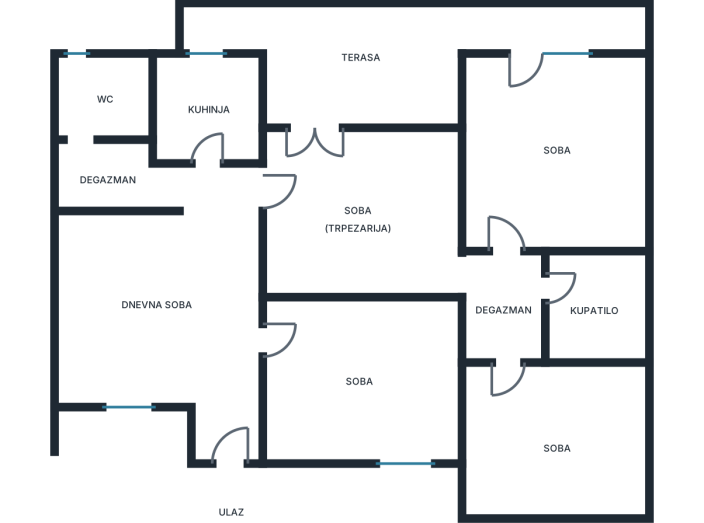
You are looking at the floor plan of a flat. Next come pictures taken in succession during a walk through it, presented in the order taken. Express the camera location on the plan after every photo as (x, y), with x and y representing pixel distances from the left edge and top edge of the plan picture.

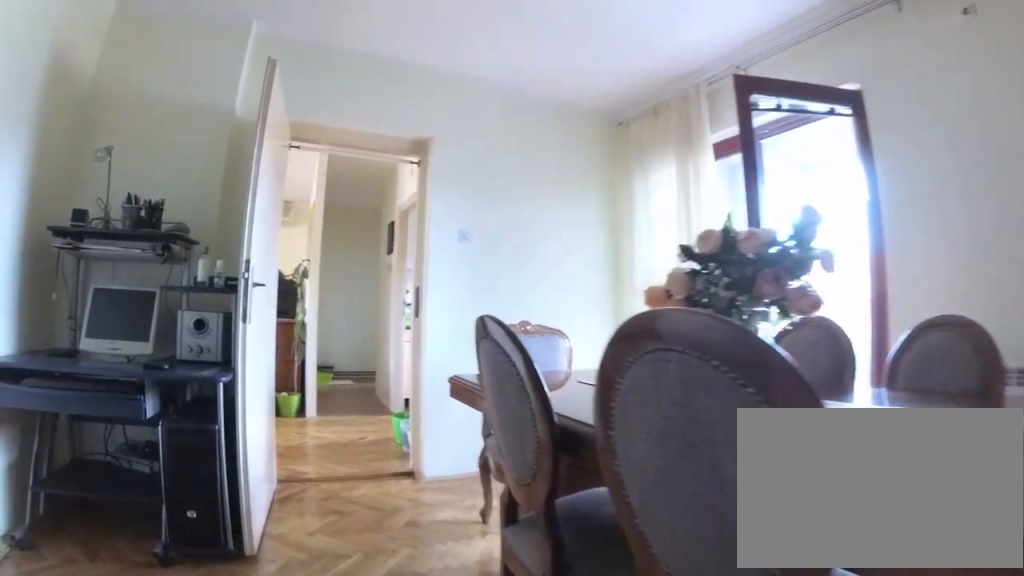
(421, 242)
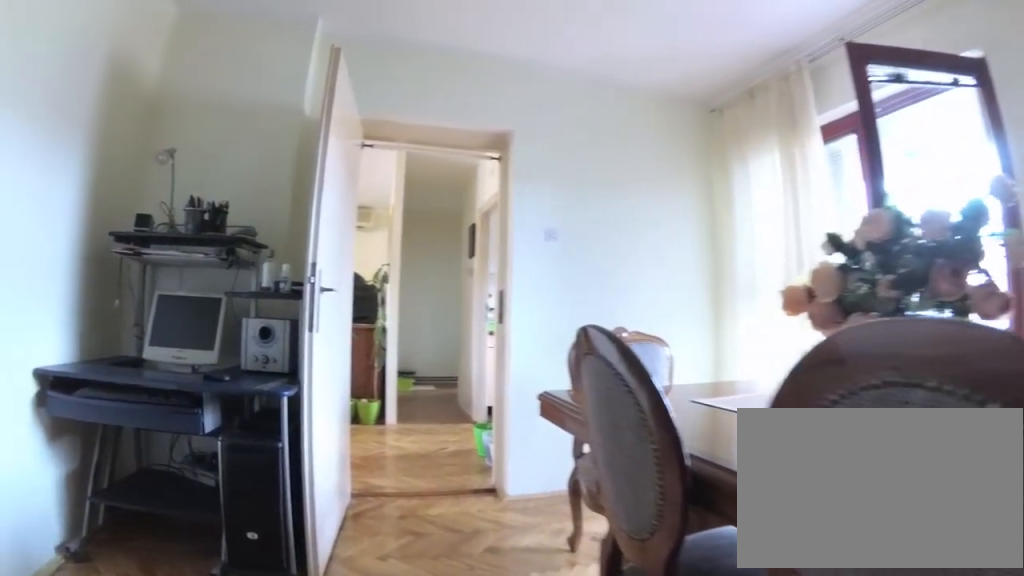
(406, 231)
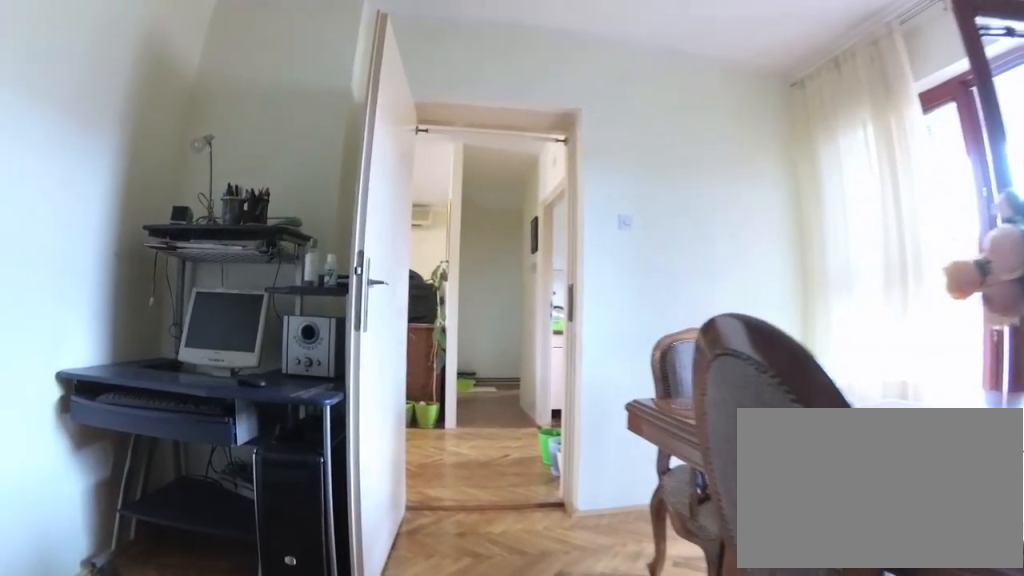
(391, 220)
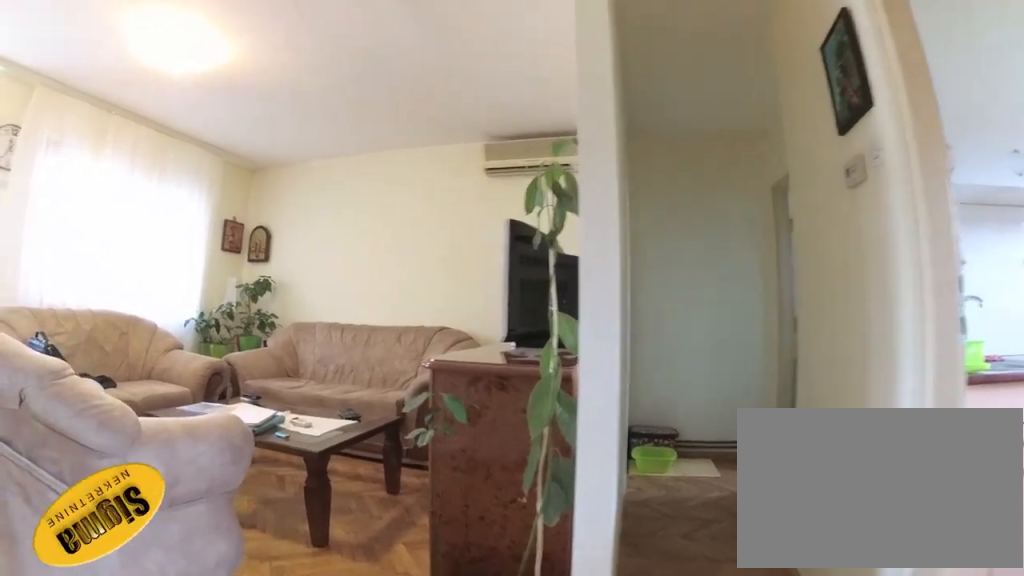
(233, 189)
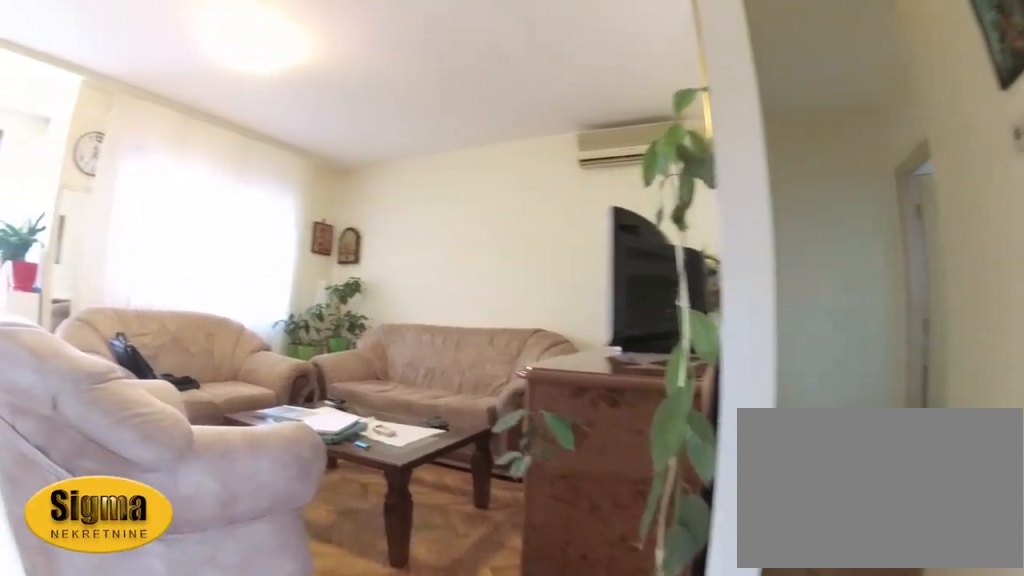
(227, 183)
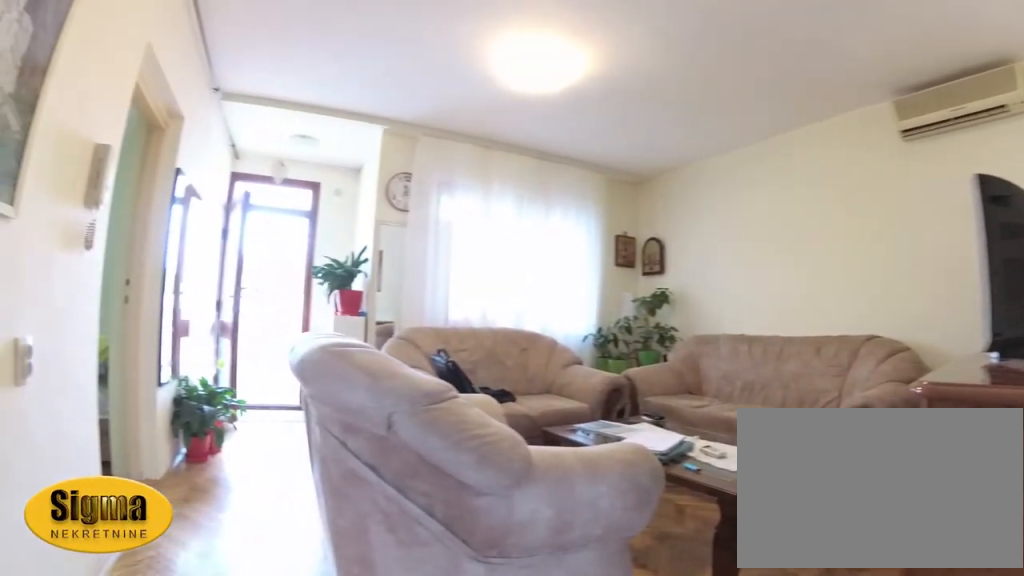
(222, 172)
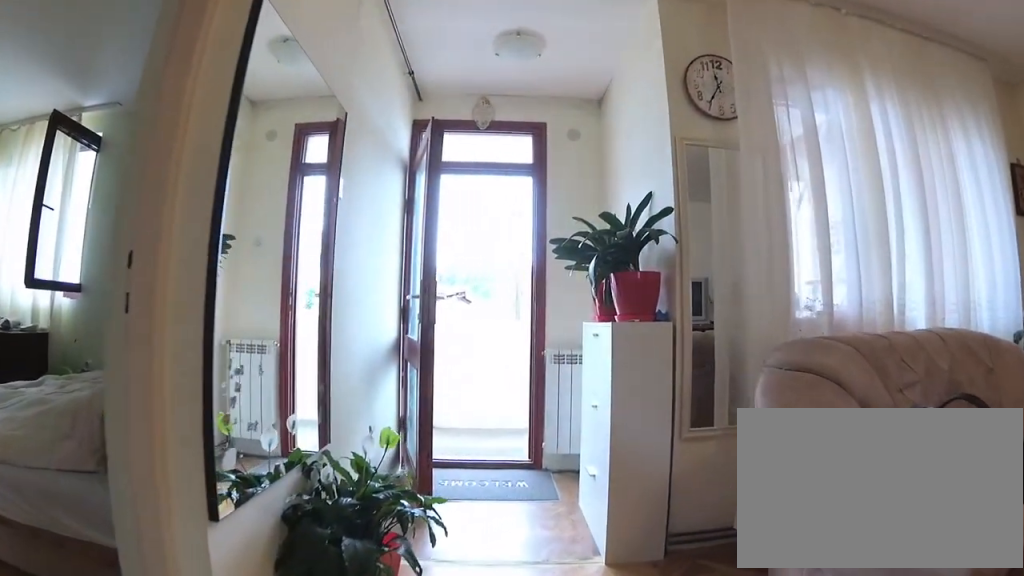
(216, 314)
